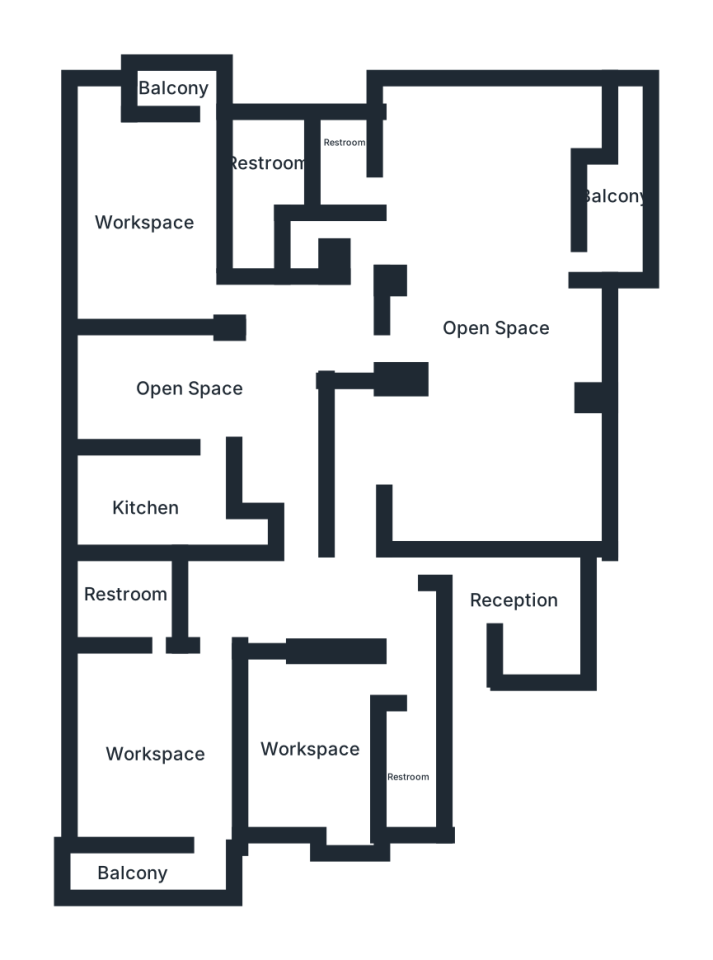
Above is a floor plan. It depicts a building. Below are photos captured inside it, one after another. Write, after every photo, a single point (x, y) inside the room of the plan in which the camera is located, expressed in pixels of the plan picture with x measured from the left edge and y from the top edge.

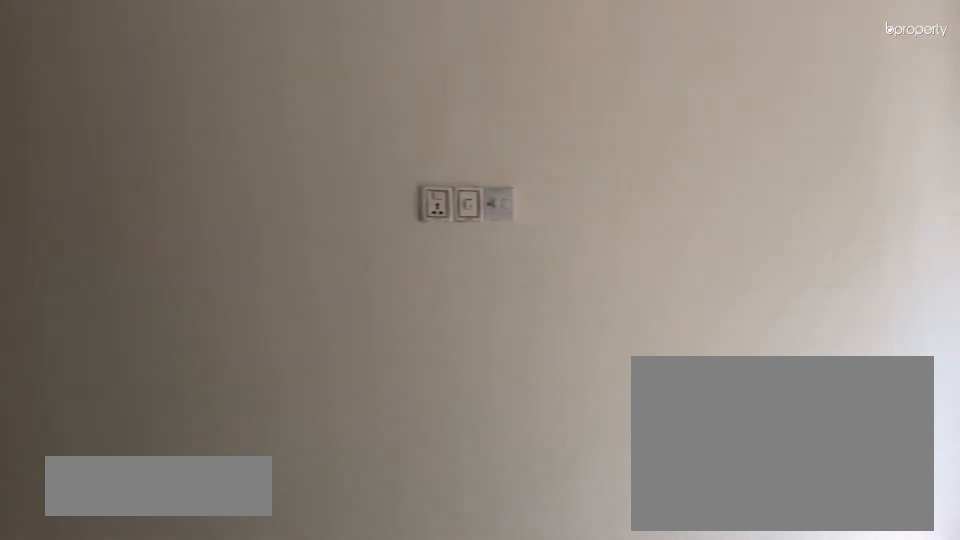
(512, 613)
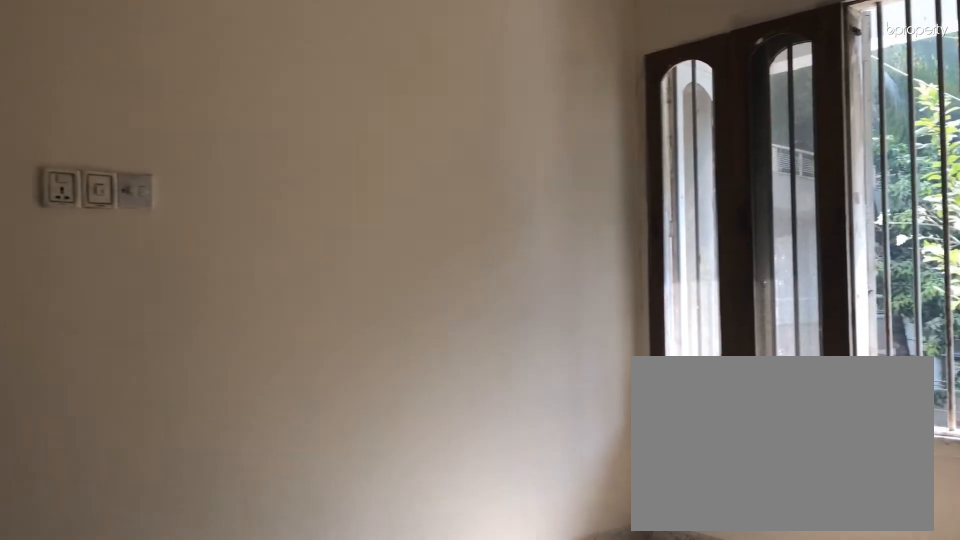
(512, 613)
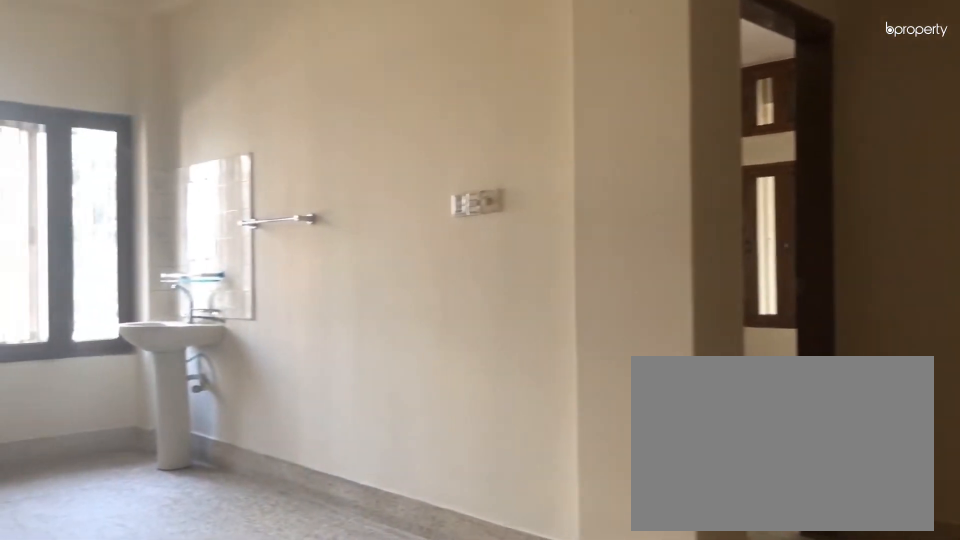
(253, 394)
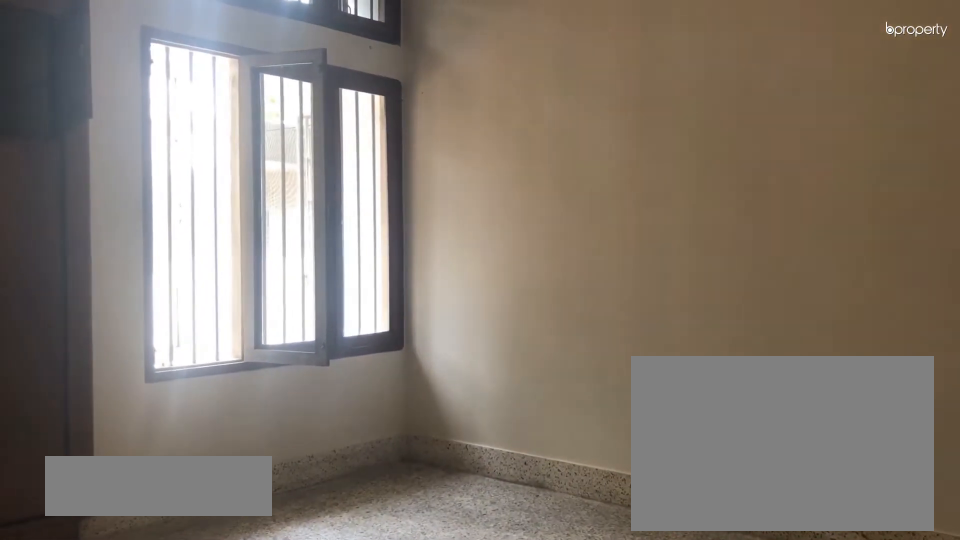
(310, 750)
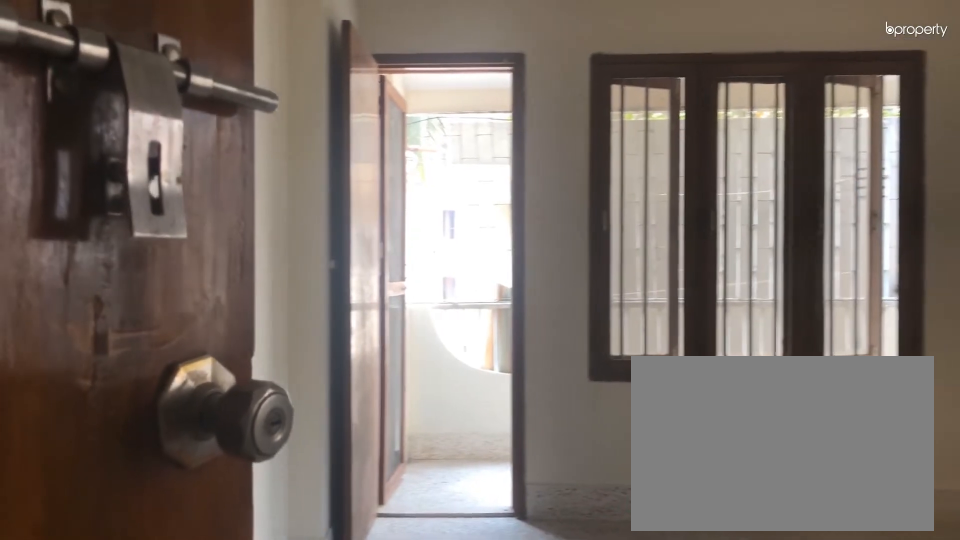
(162, 730)
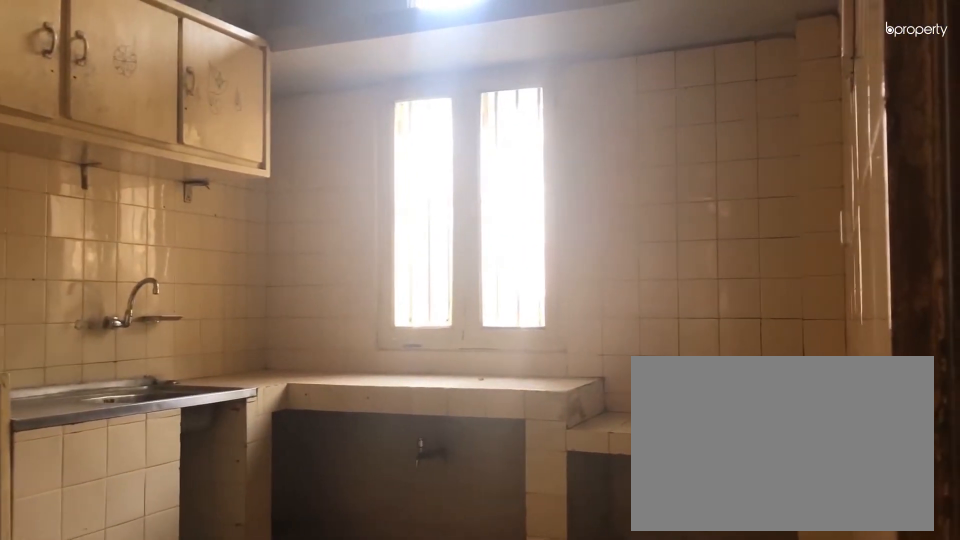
(144, 513)
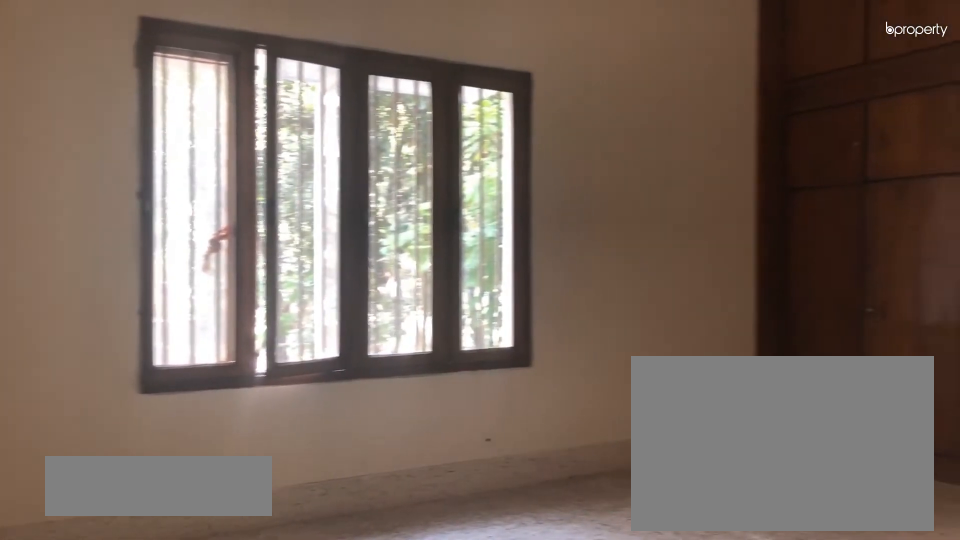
(145, 227)
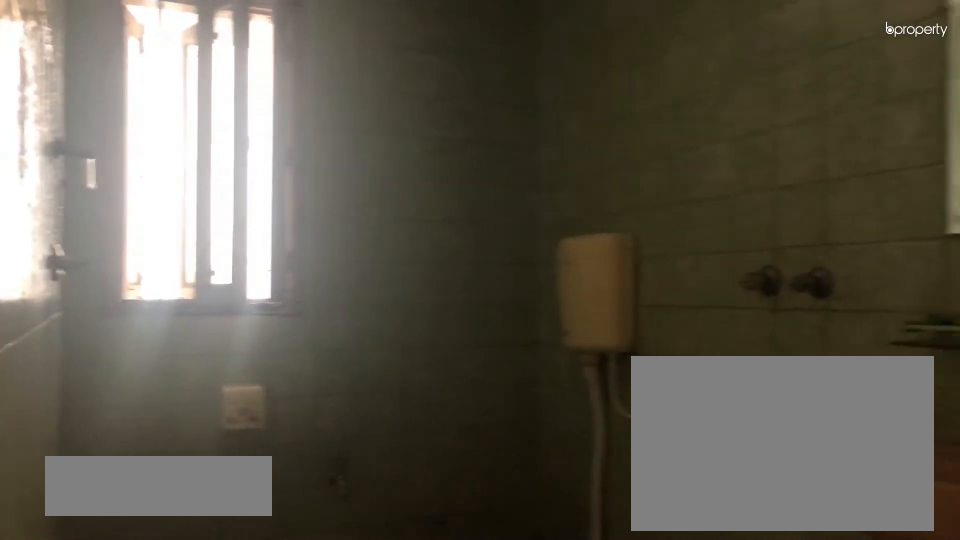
(270, 153)
